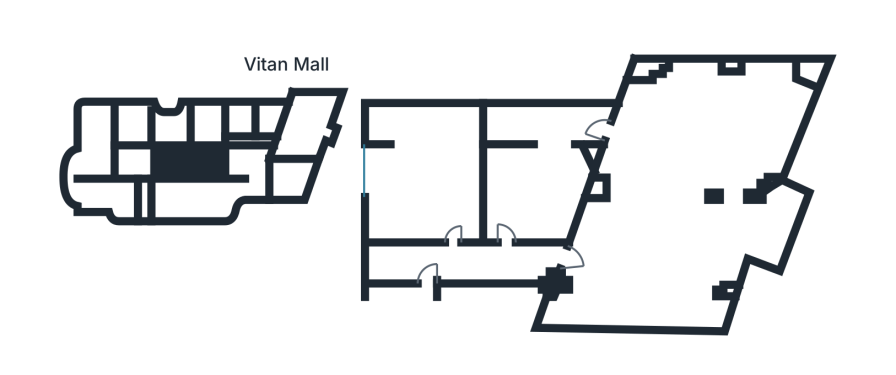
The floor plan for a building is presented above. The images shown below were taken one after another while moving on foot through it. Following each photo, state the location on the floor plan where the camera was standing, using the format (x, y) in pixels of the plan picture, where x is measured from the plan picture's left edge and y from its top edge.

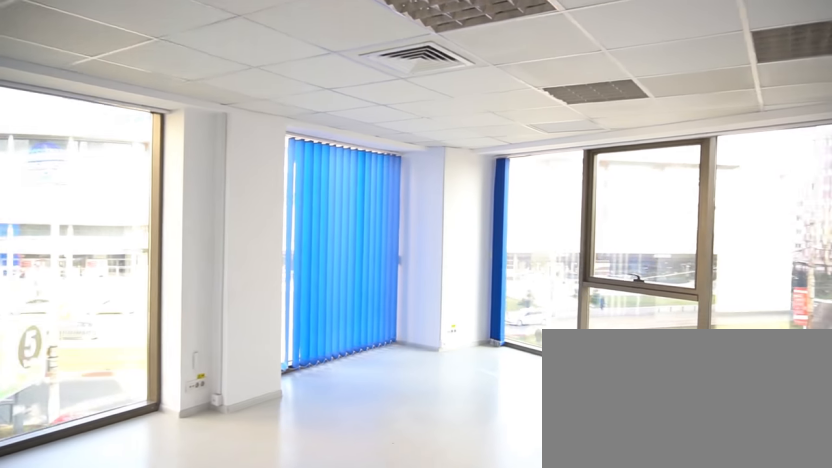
(657, 153)
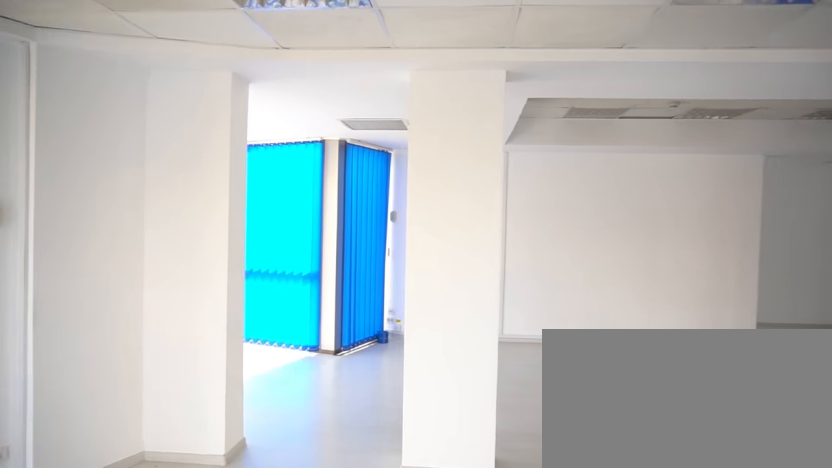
(749, 124)
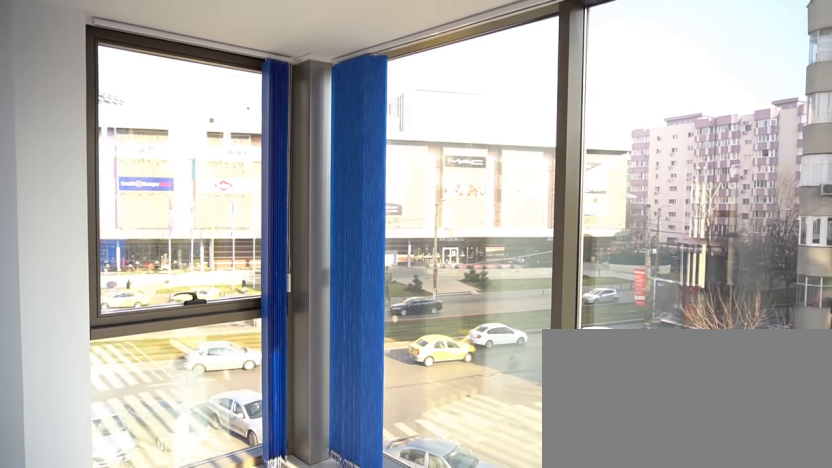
(754, 268)
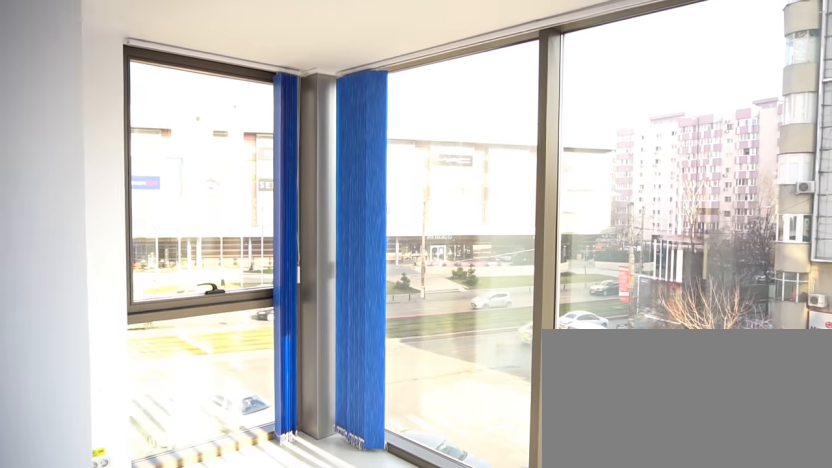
(746, 268)
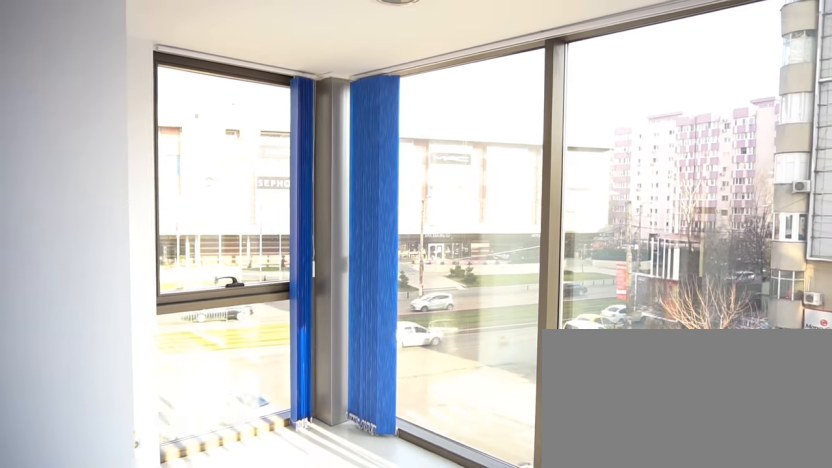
(739, 276)
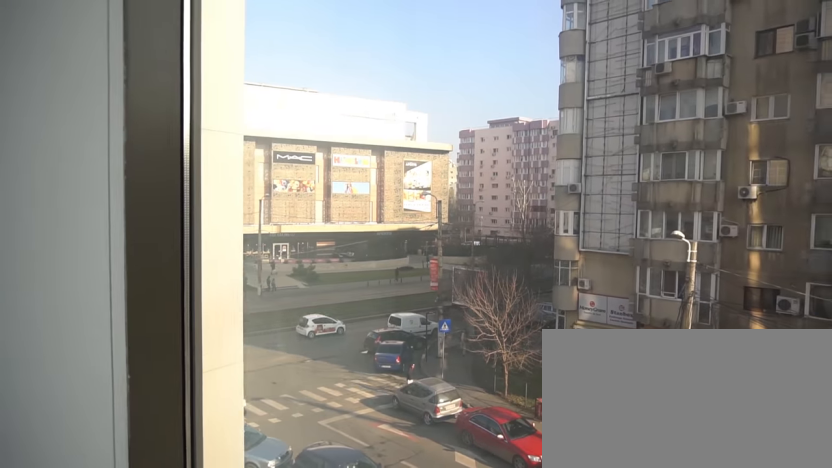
(706, 309)
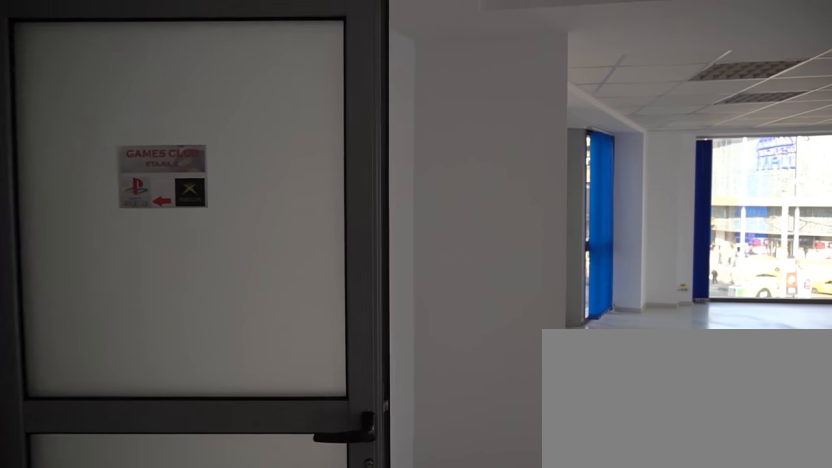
(590, 254)
